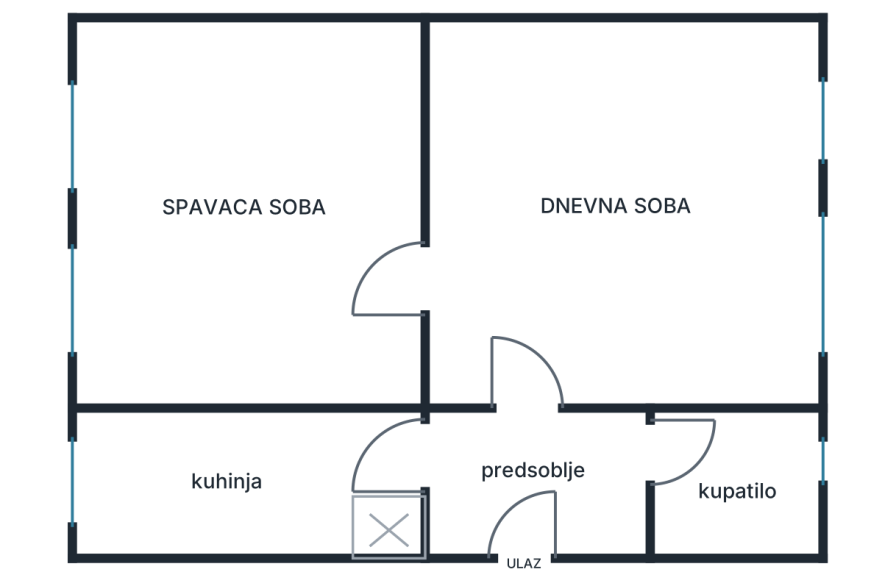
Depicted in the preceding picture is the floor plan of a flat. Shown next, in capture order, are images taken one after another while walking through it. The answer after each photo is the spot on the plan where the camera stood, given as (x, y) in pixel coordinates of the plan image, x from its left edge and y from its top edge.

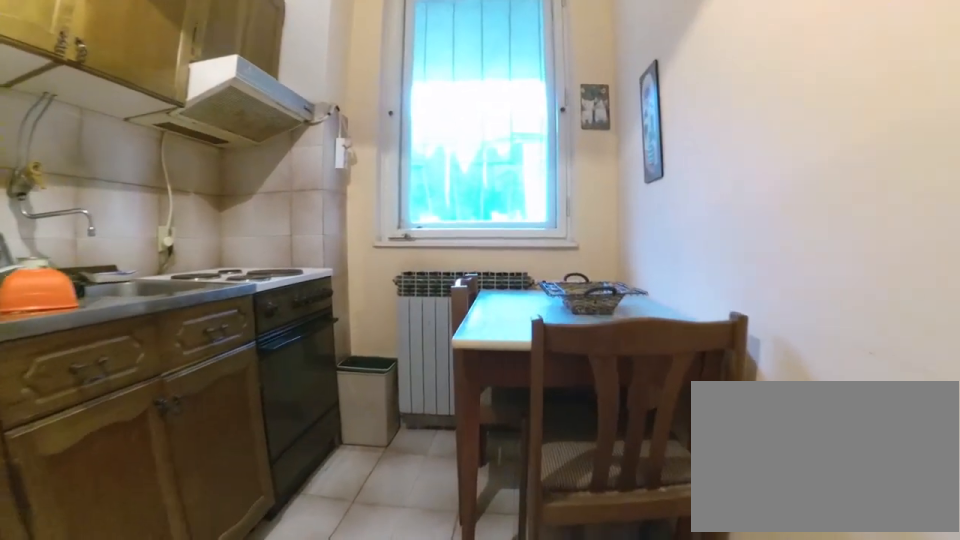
(310, 438)
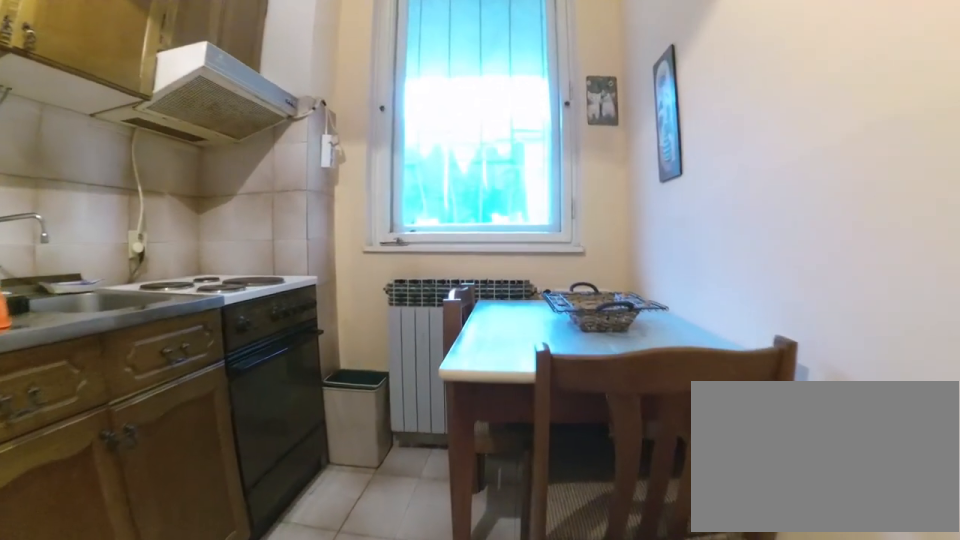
(288, 439)
